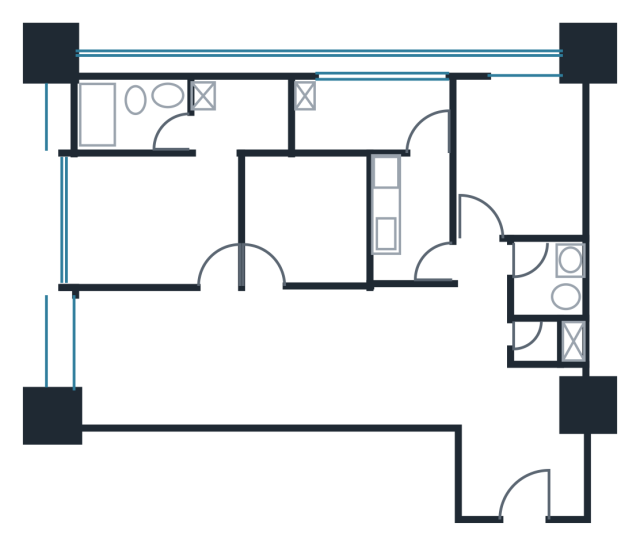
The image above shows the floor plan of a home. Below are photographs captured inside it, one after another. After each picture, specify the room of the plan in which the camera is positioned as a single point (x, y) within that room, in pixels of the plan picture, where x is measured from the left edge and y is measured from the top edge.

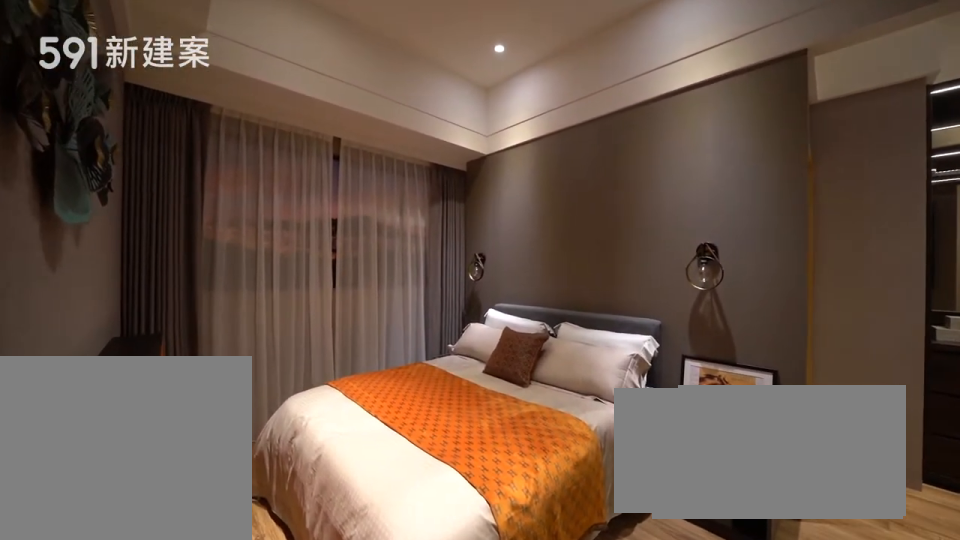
(173, 192)
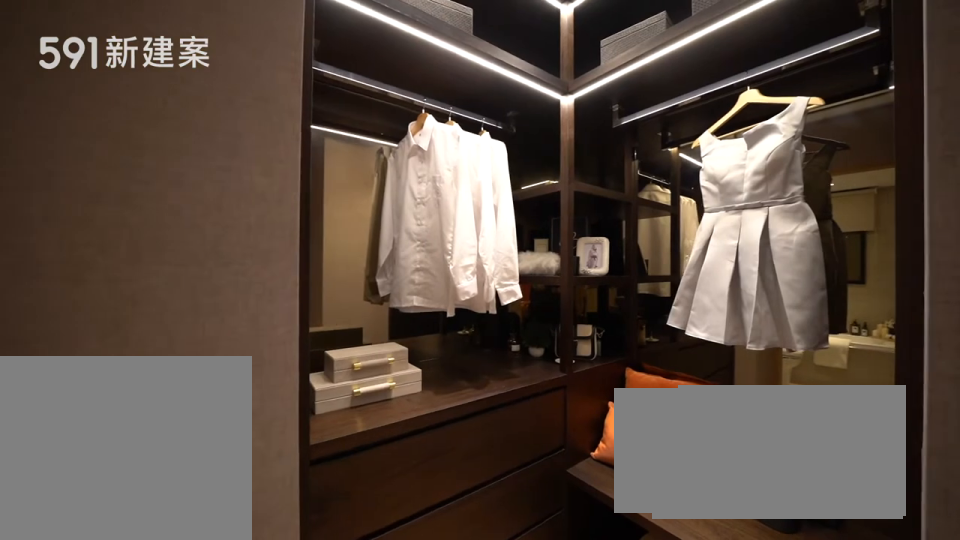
(173, 192)
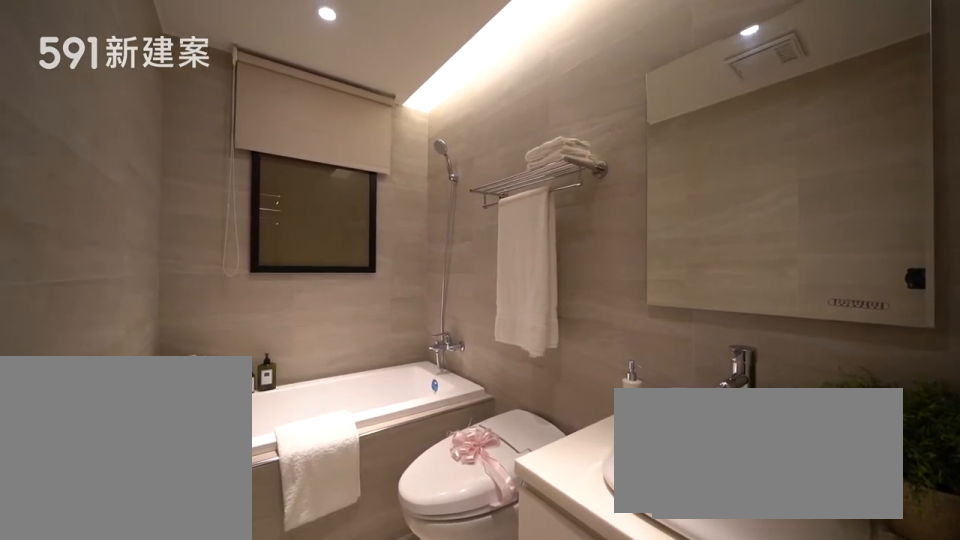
(130, 113)
